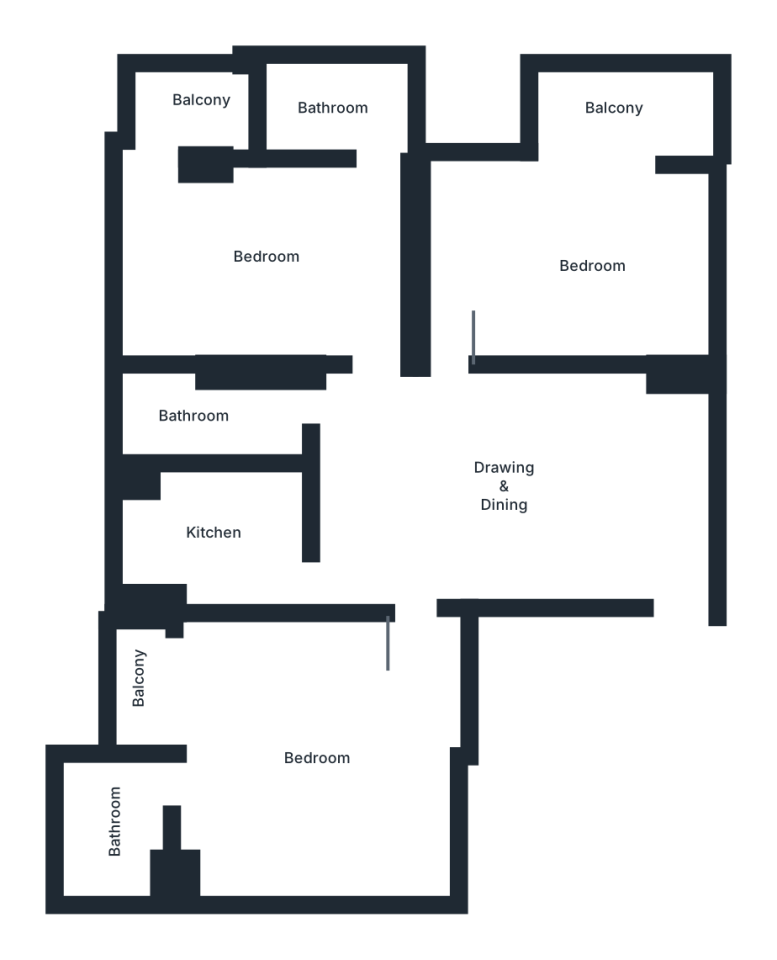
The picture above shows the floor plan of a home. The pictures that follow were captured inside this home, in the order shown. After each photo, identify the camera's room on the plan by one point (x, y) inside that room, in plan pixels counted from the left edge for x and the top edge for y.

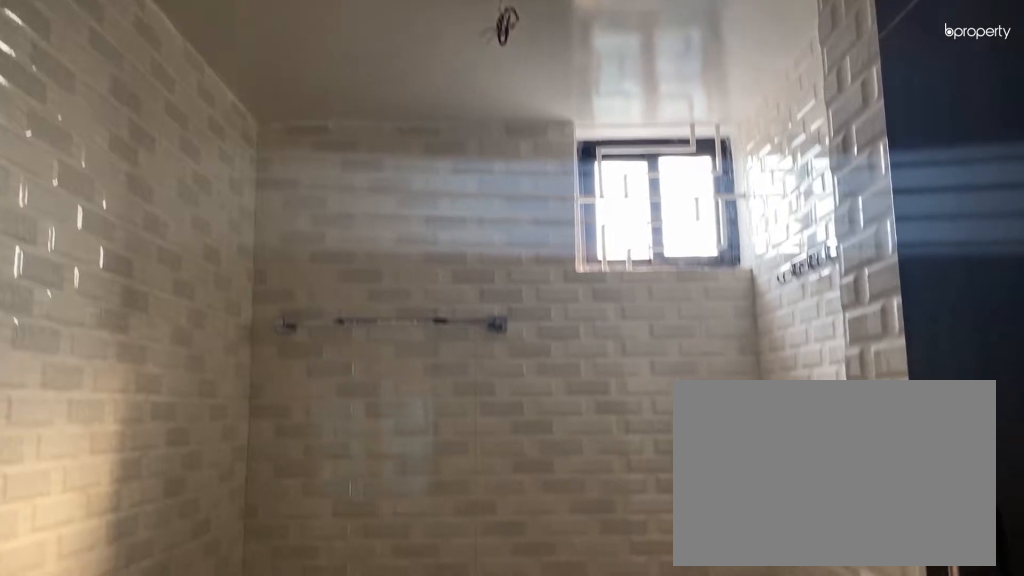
(212, 415)
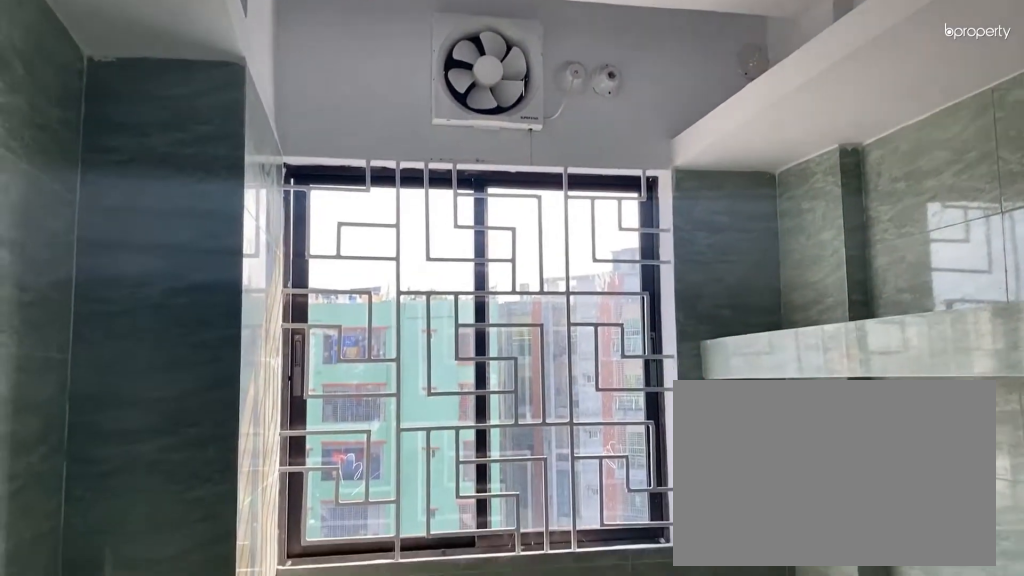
(211, 525)
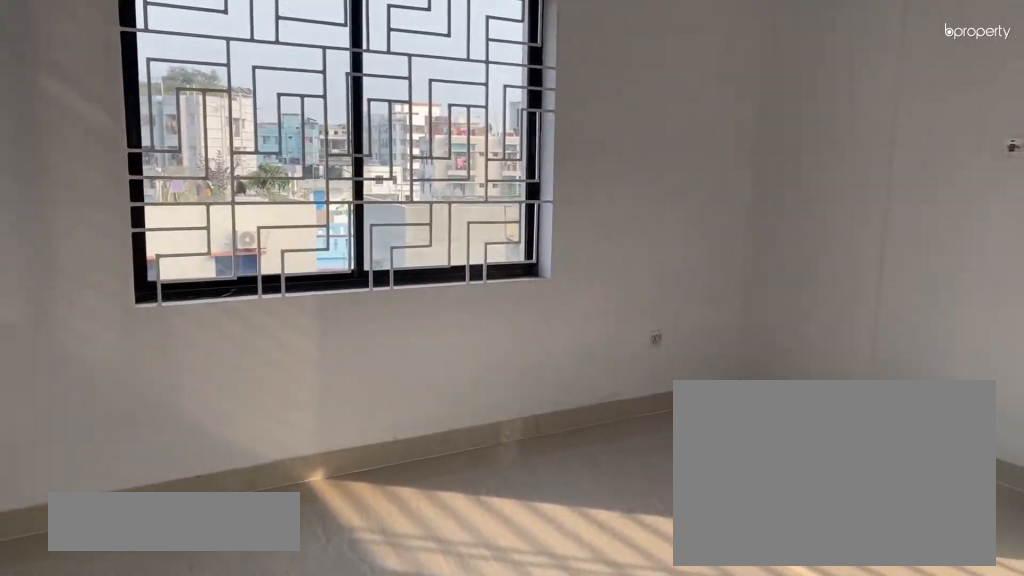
(321, 761)
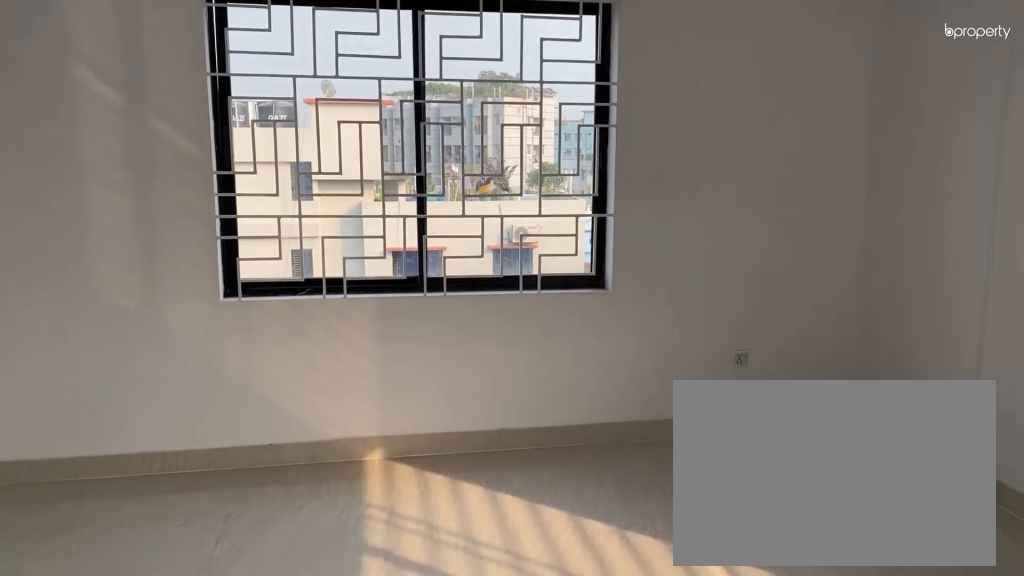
(321, 761)
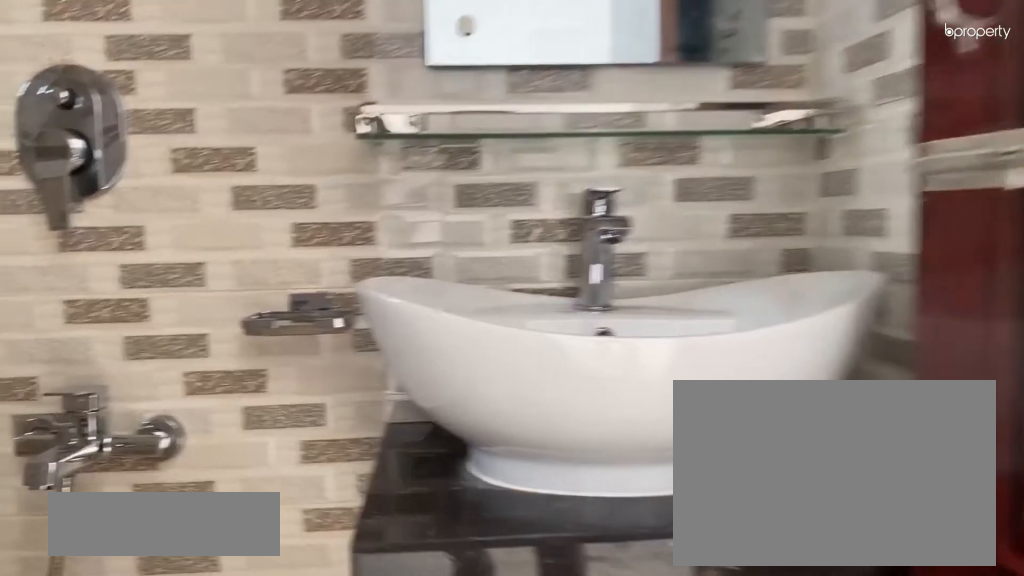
(114, 809)
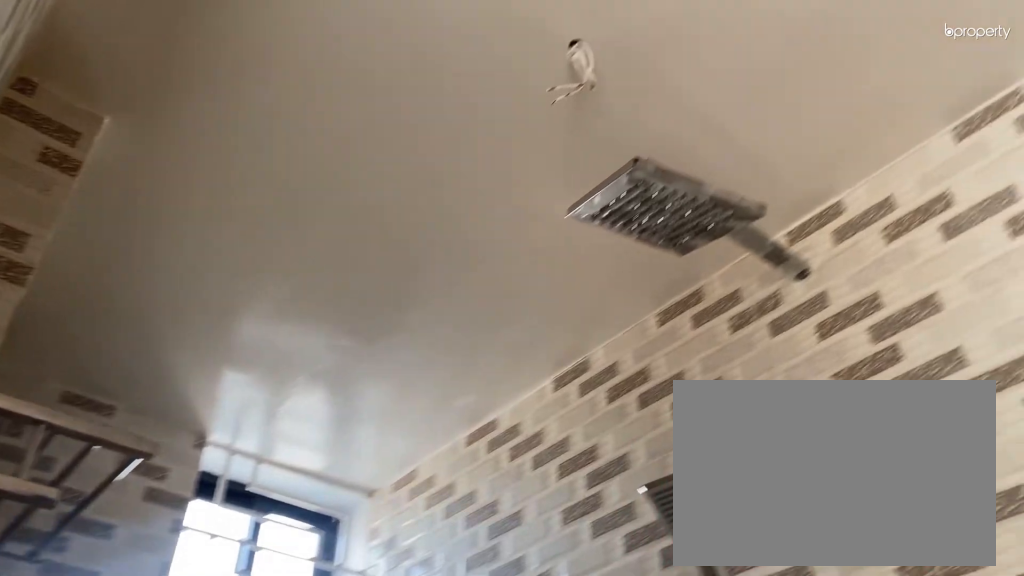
(114, 809)
